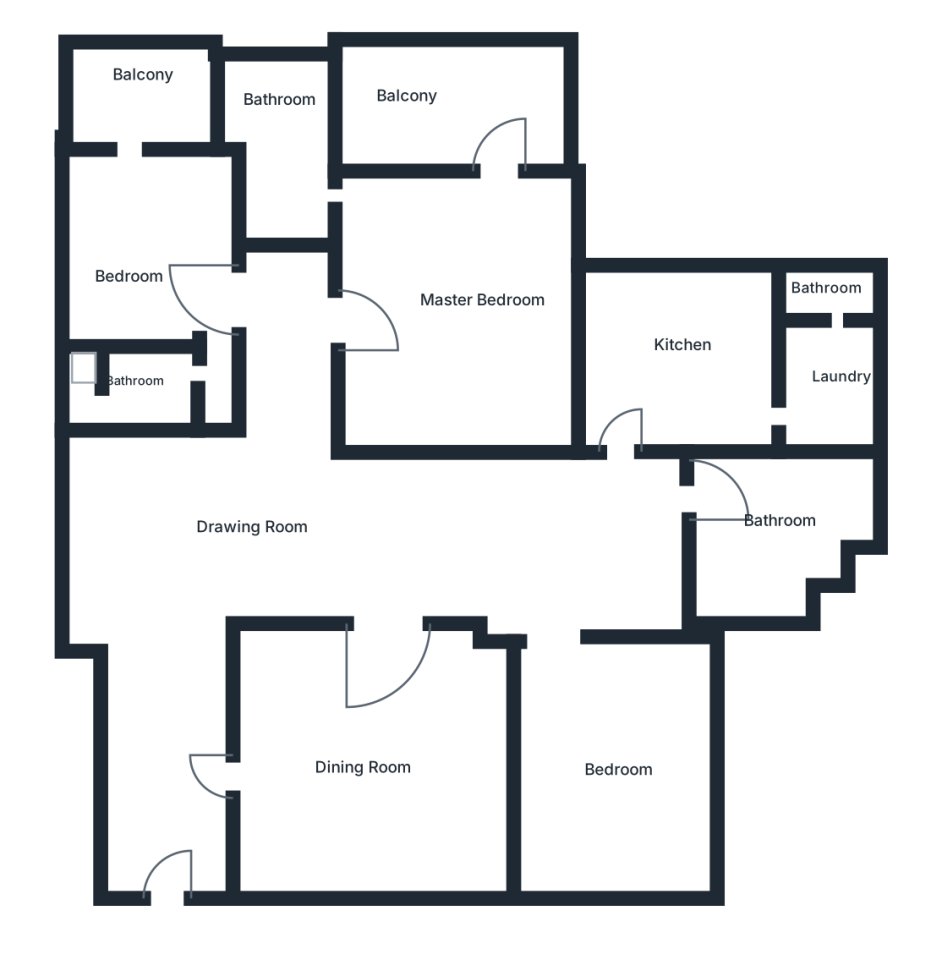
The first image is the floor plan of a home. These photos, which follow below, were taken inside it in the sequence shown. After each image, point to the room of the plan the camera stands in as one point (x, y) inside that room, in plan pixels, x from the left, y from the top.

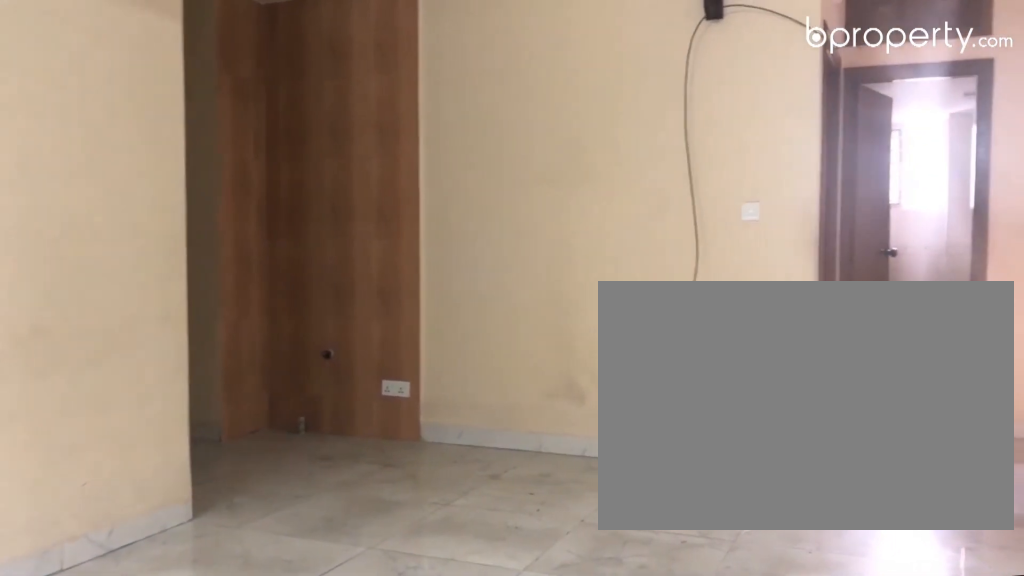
(318, 539)
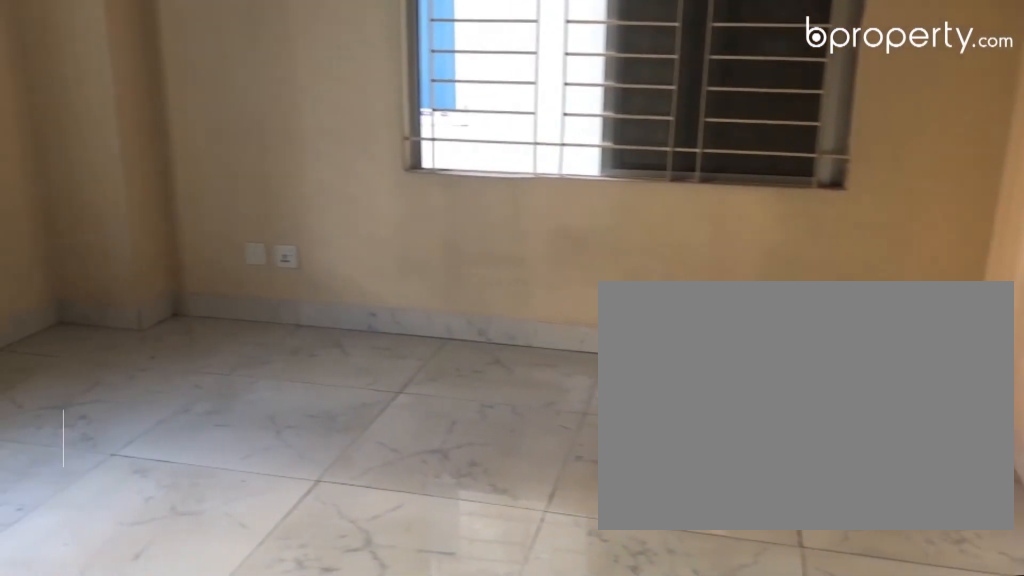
(597, 734)
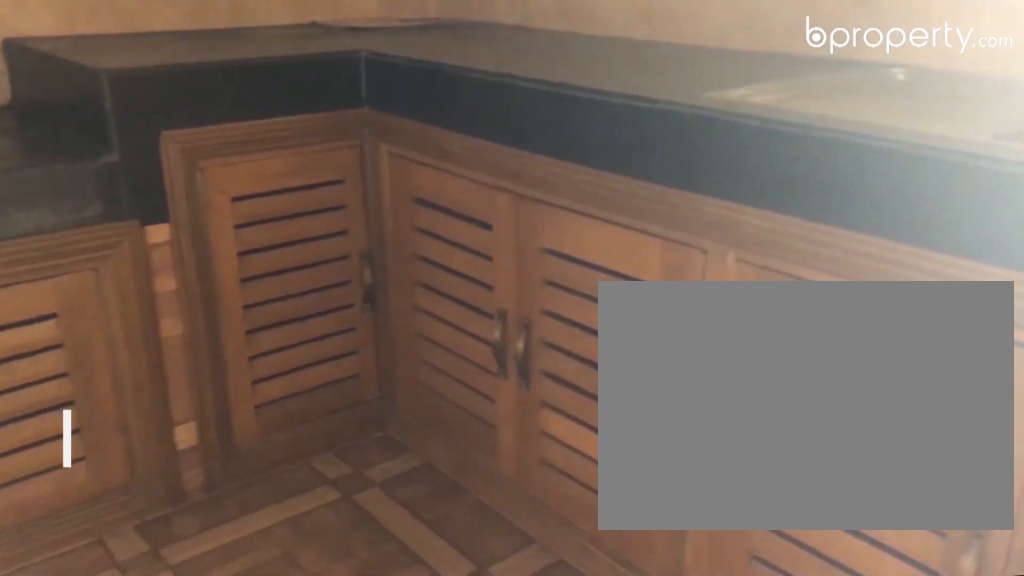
(672, 365)
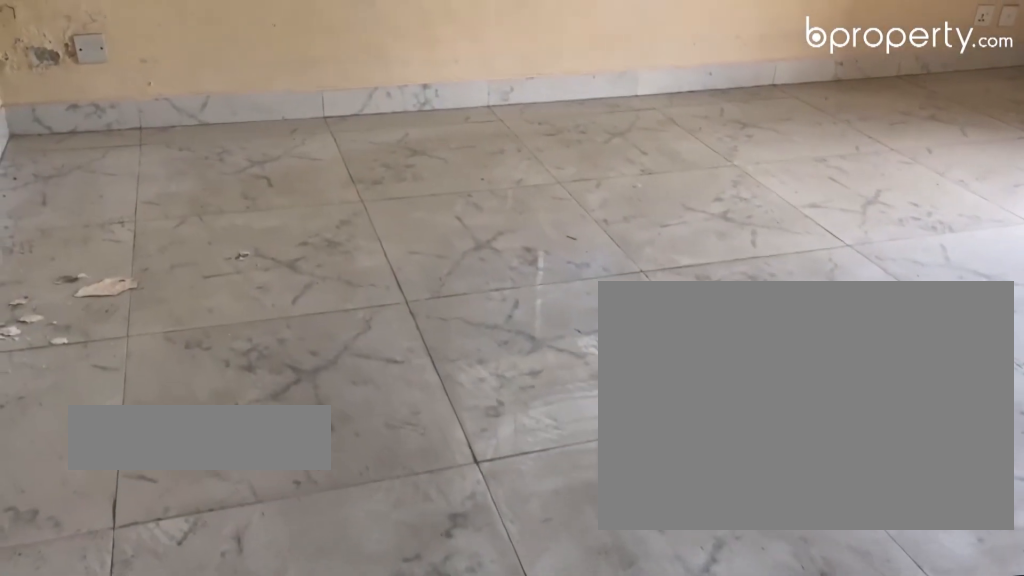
(129, 246)
